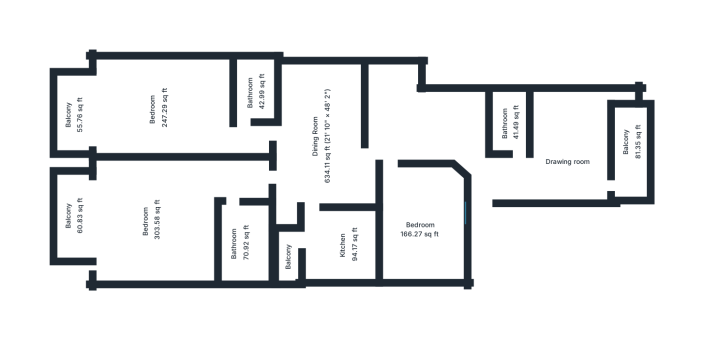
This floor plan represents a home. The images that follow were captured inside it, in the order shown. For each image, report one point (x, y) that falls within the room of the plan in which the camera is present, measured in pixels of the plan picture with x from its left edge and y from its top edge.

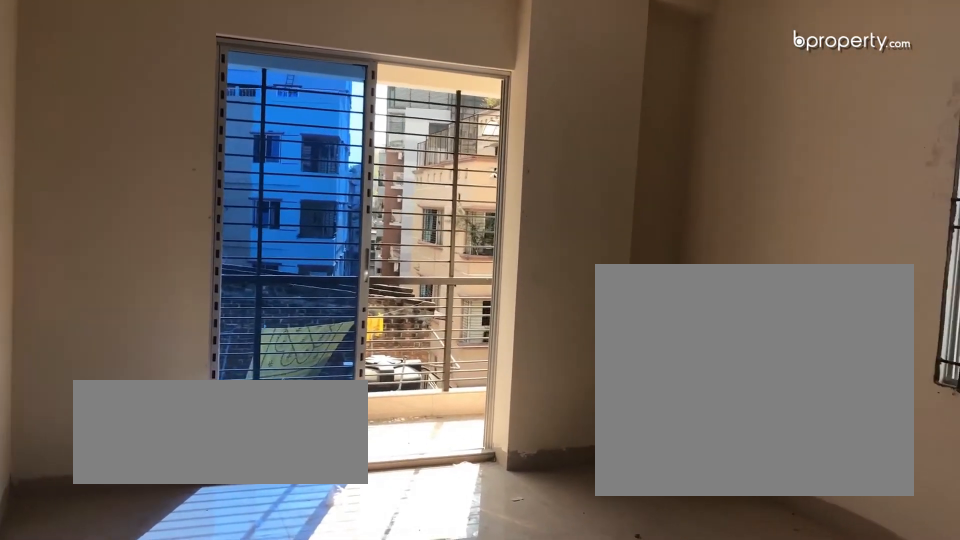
(156, 113)
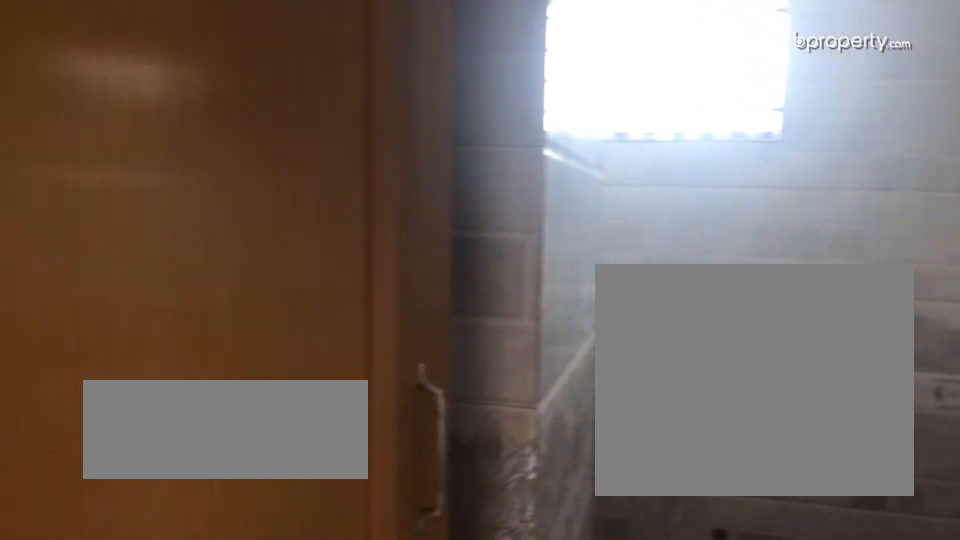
(255, 94)
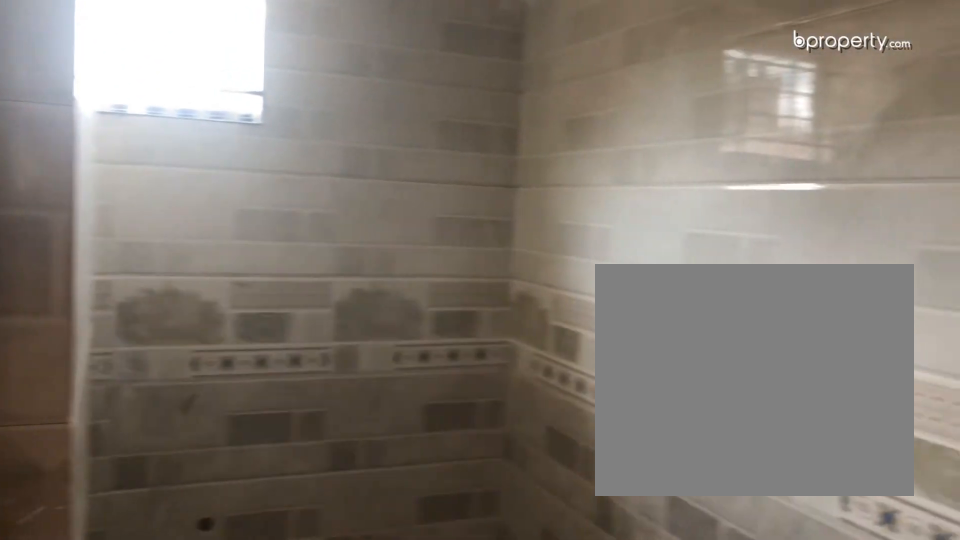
(255, 94)
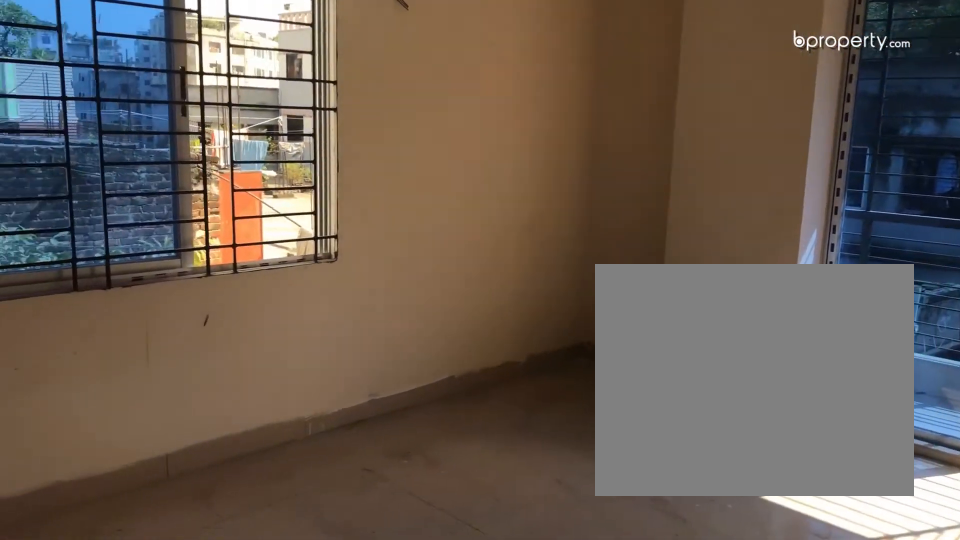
(155, 217)
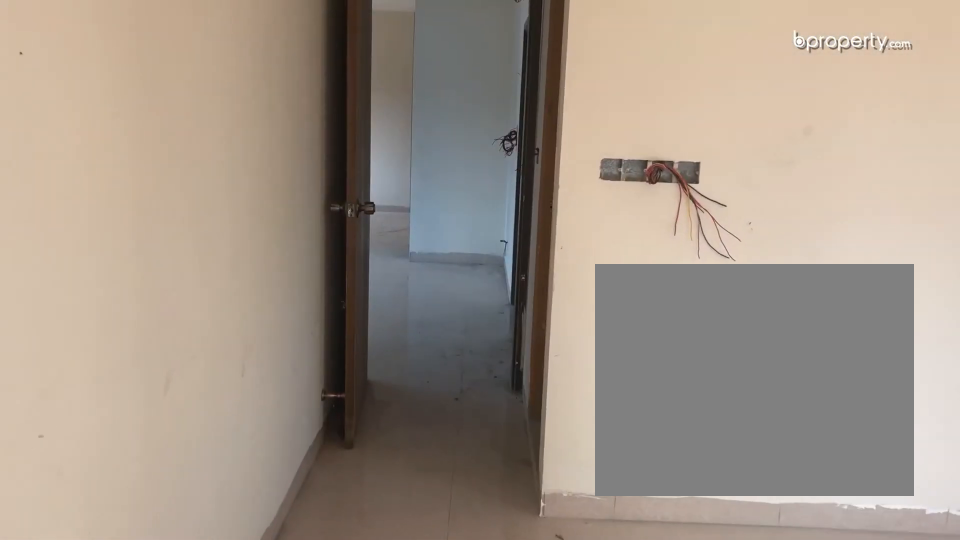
(155, 217)
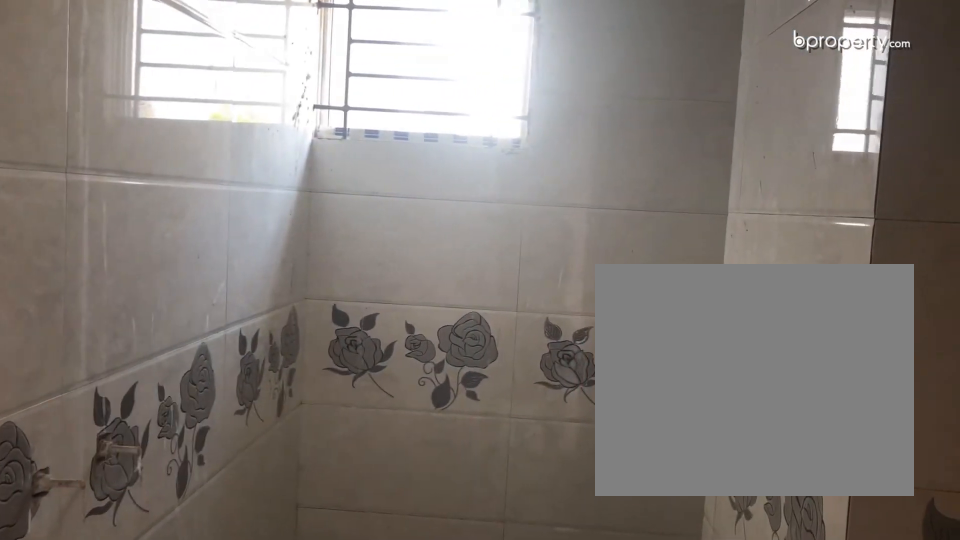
(239, 249)
